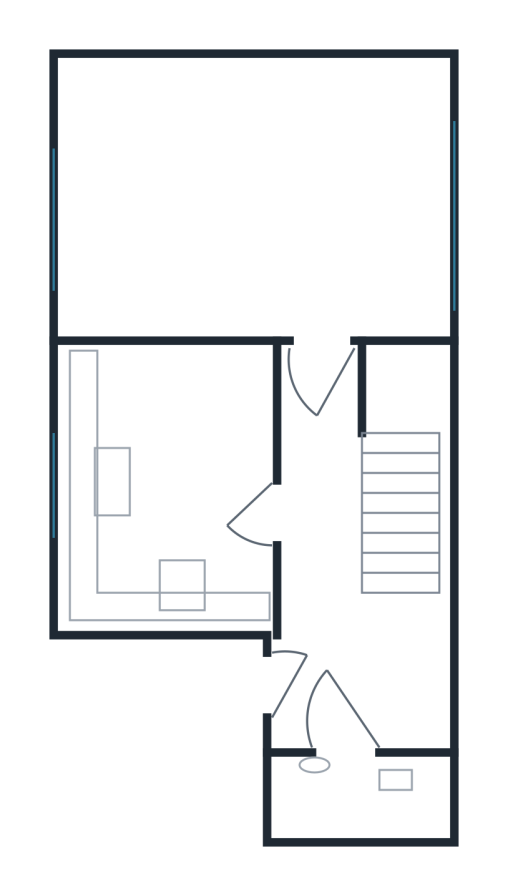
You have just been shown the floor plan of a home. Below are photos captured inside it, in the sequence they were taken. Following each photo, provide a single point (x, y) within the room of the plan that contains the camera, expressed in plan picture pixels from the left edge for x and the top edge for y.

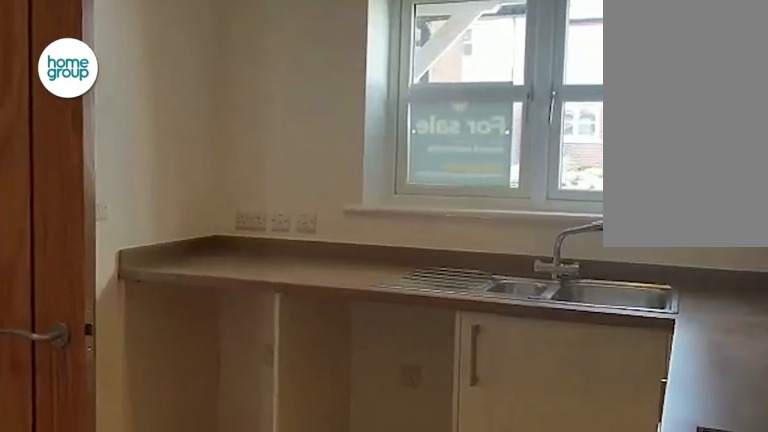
(228, 416)
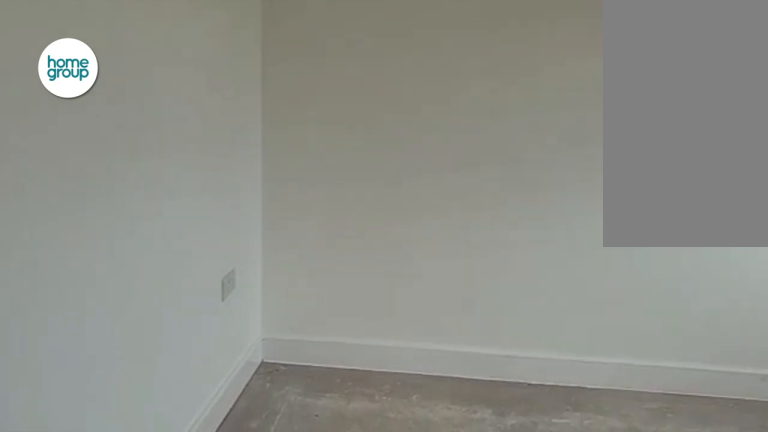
(255, 236)
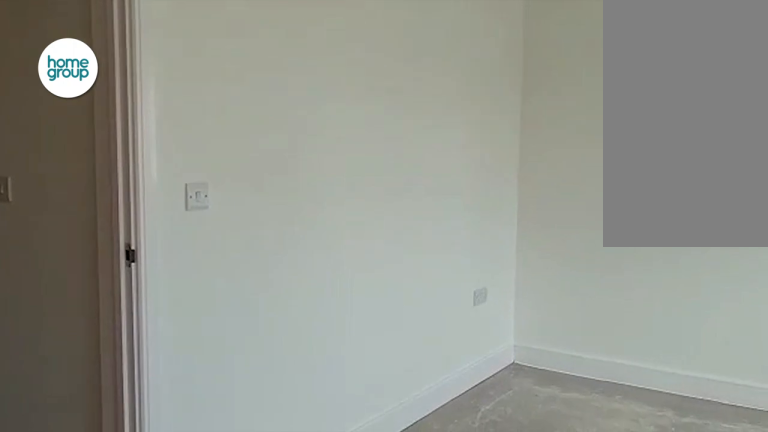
(255, 236)
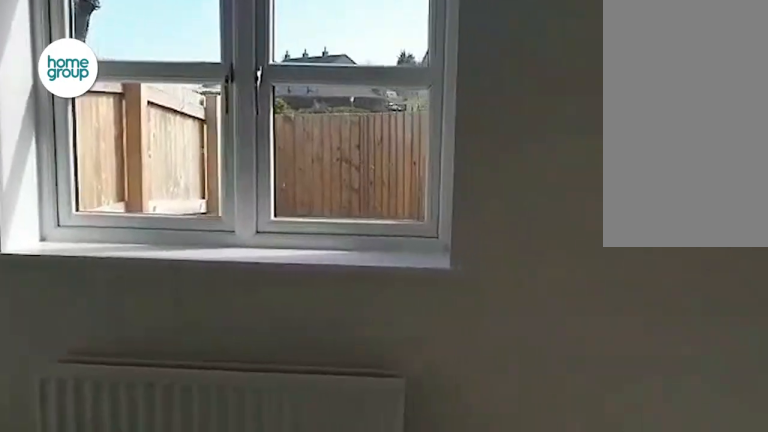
(174, 307)
